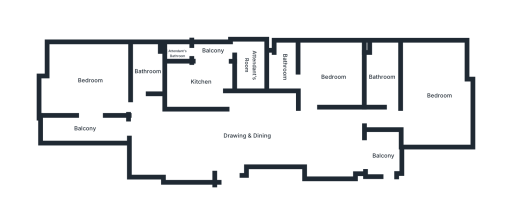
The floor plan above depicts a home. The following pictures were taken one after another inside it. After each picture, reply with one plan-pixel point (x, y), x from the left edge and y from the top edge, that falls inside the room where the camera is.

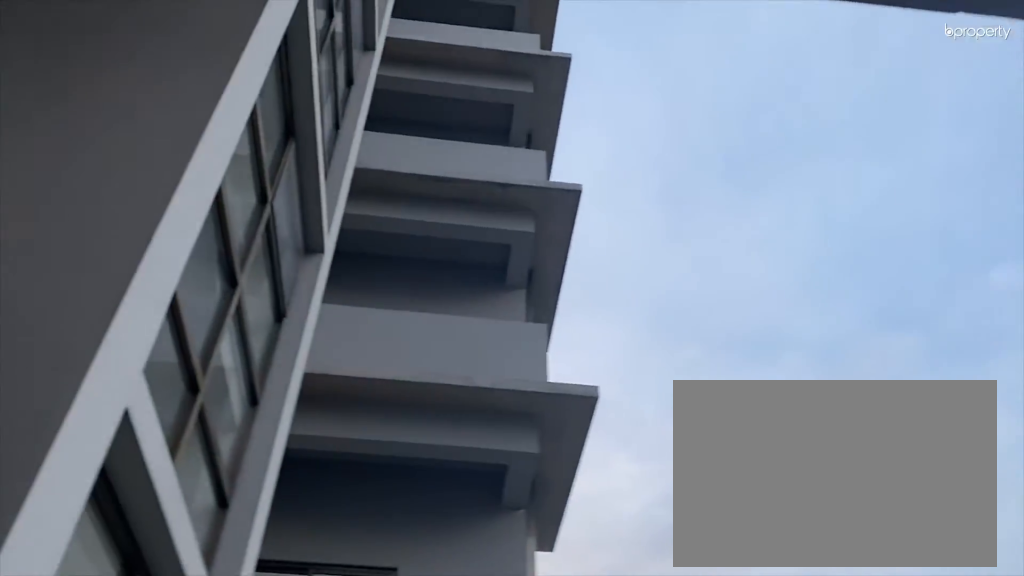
(84, 128)
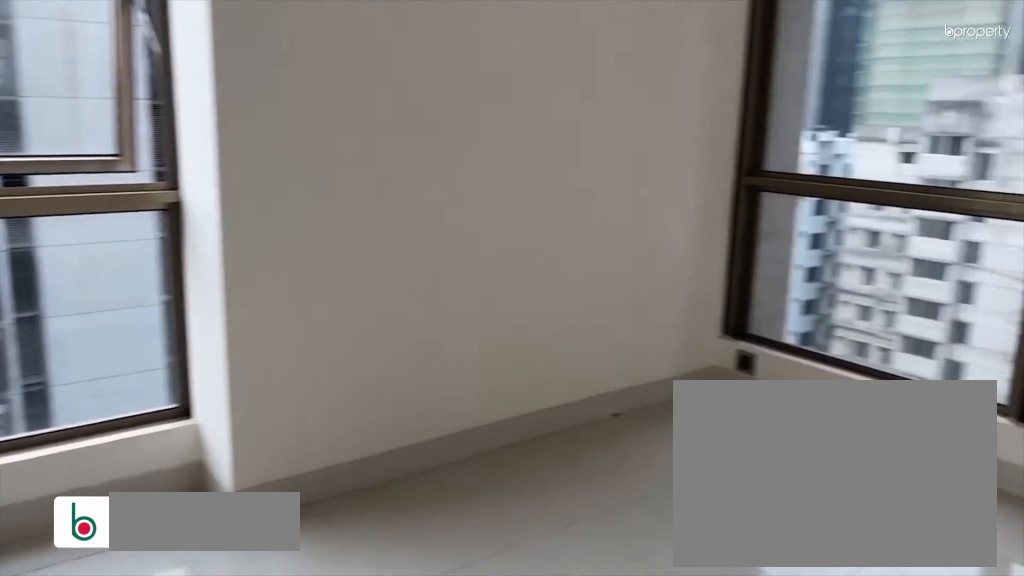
(90, 80)
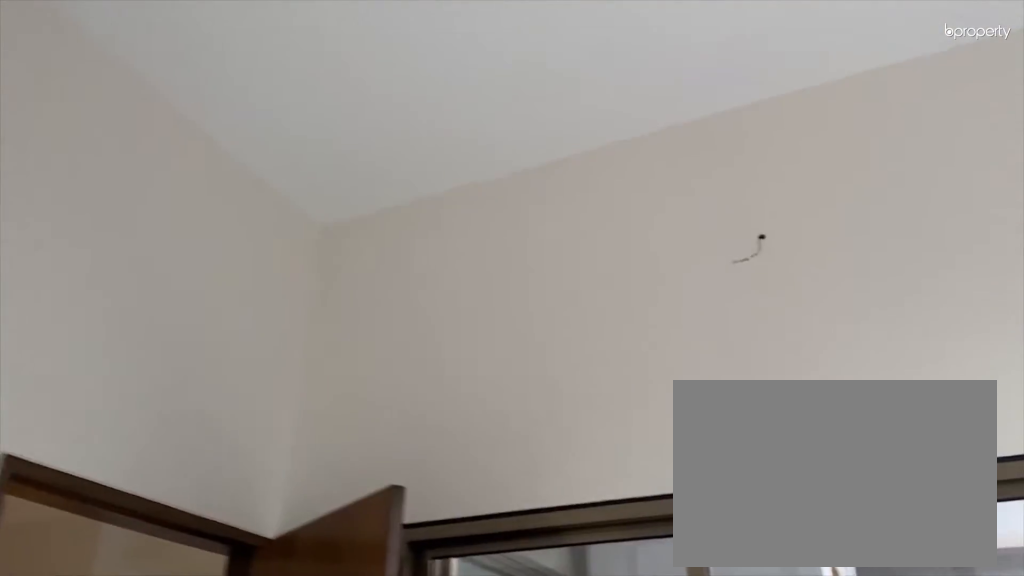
(90, 80)
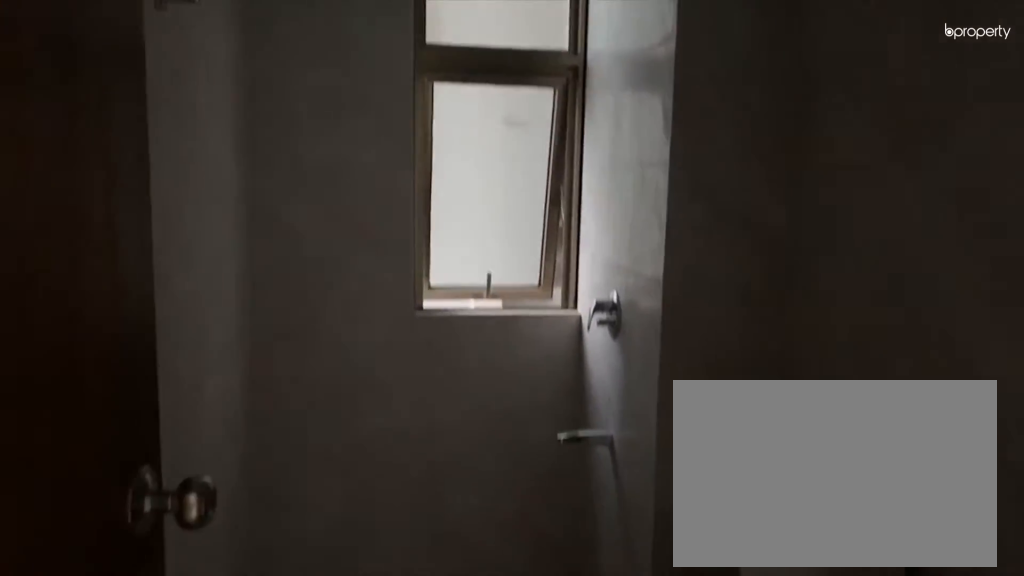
(147, 74)
